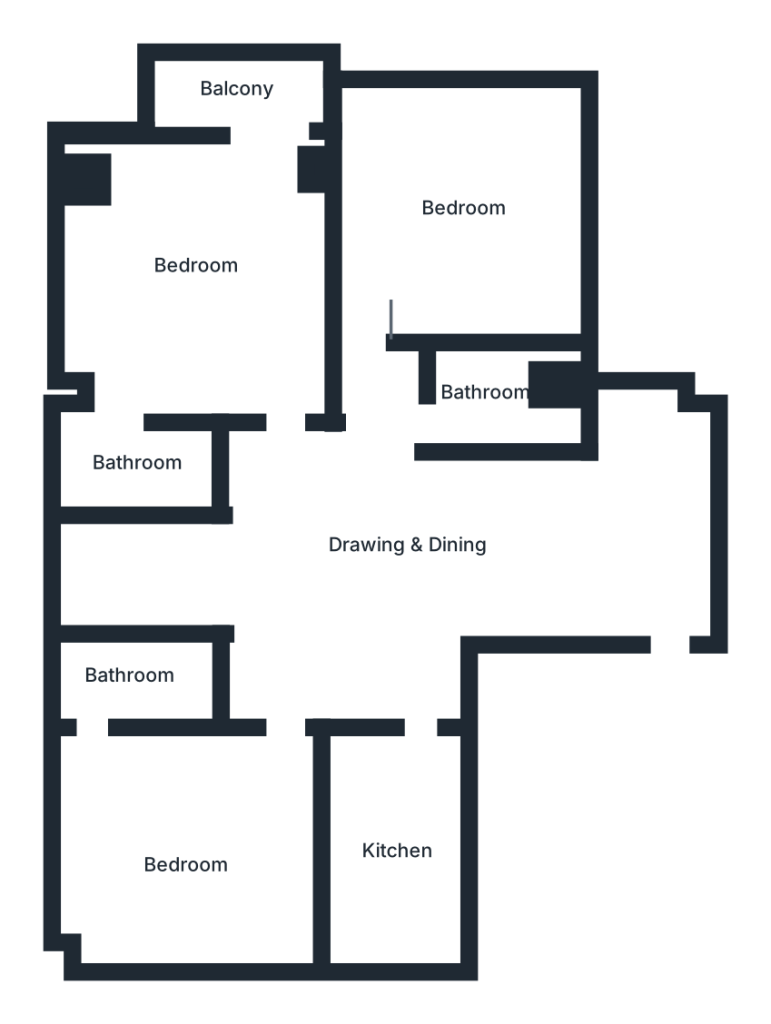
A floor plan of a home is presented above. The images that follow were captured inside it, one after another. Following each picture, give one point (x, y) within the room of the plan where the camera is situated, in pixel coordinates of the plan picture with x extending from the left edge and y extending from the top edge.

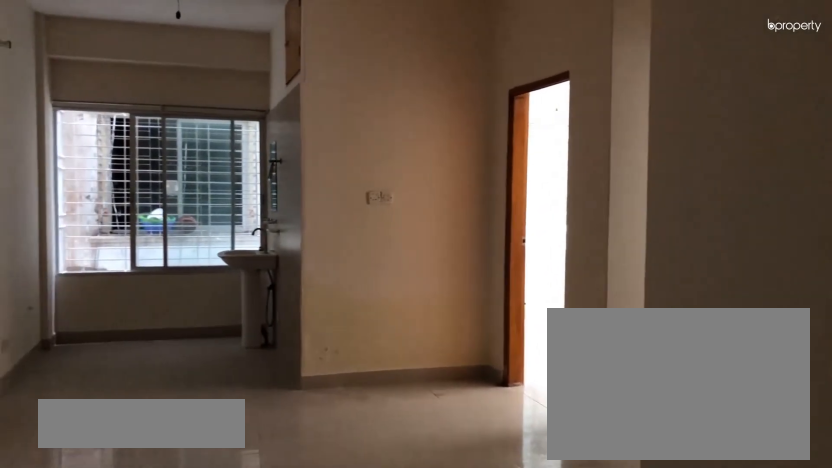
(363, 532)
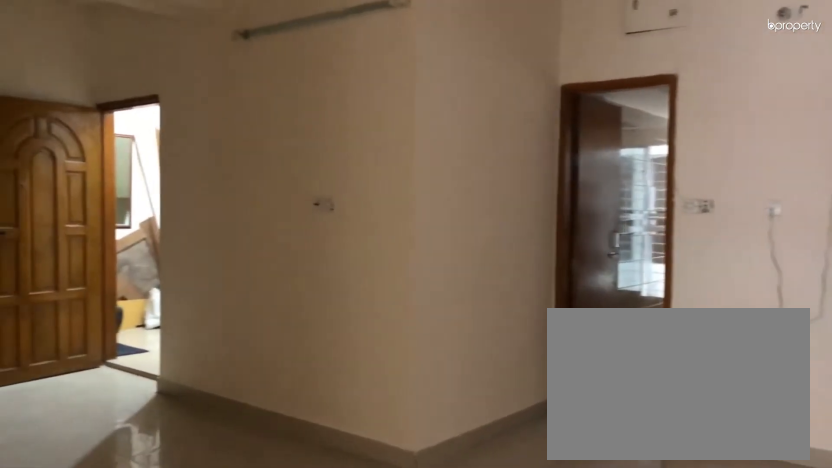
(363, 532)
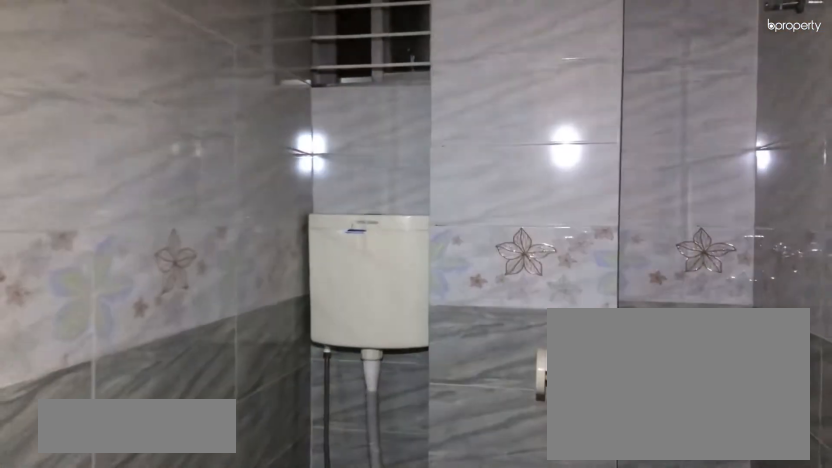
(506, 402)
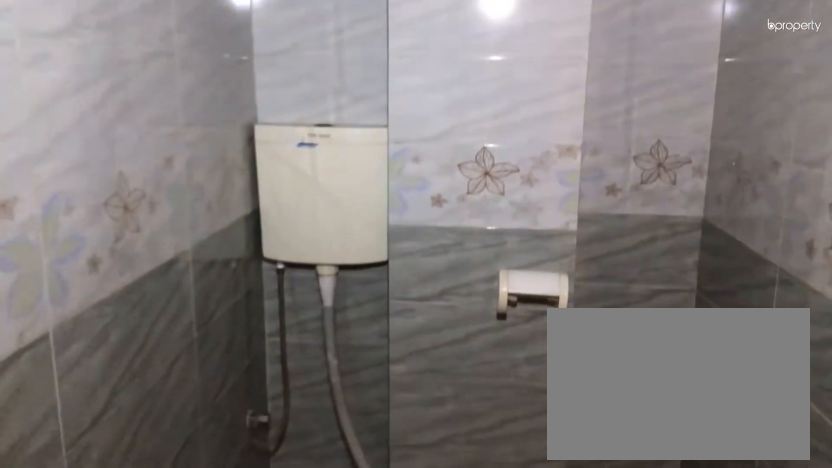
(506, 402)
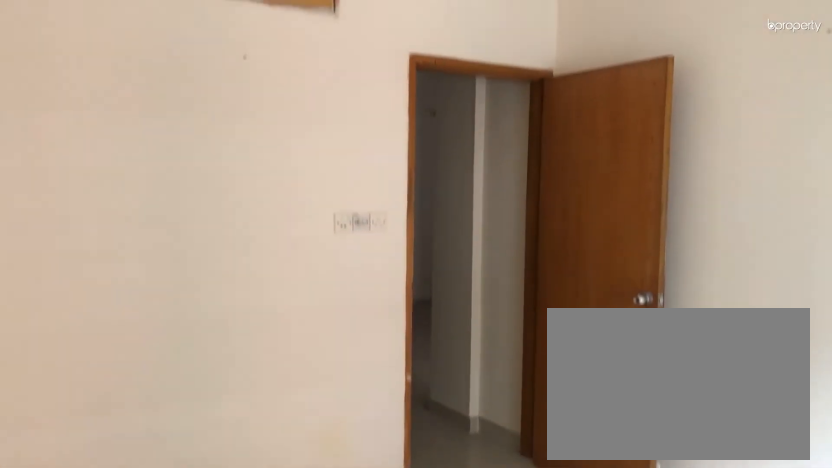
(433, 217)
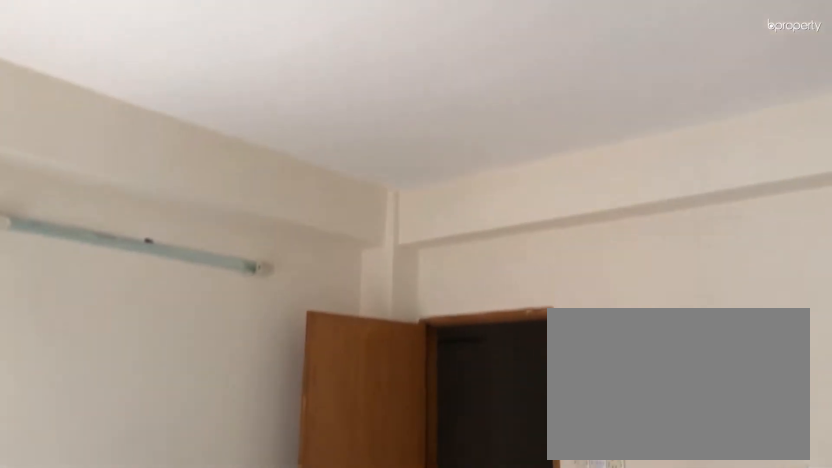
(145, 307)
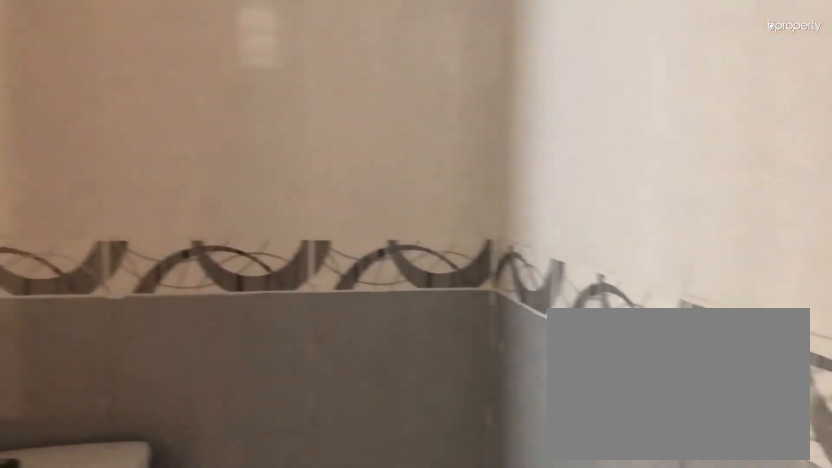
(117, 472)
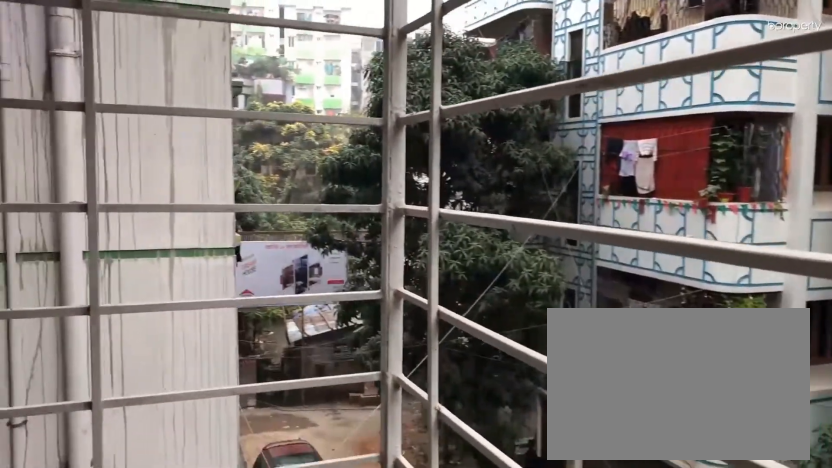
(259, 95)
